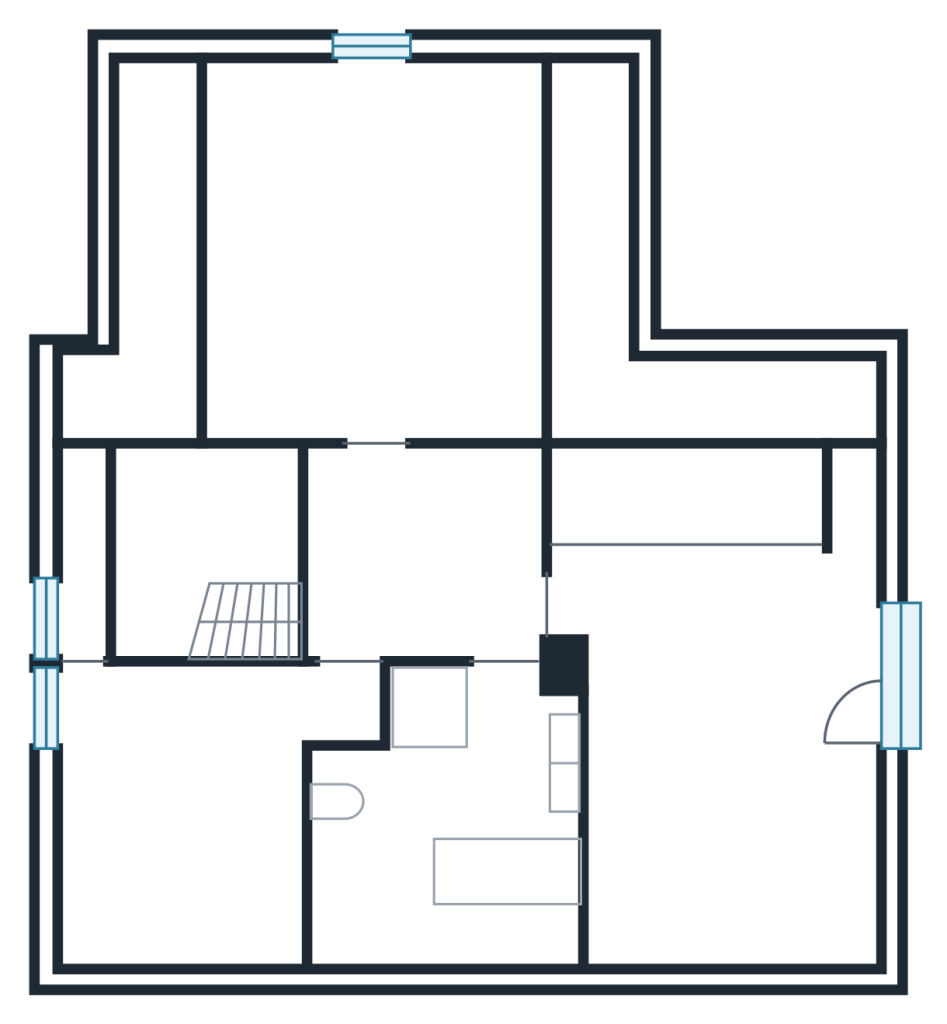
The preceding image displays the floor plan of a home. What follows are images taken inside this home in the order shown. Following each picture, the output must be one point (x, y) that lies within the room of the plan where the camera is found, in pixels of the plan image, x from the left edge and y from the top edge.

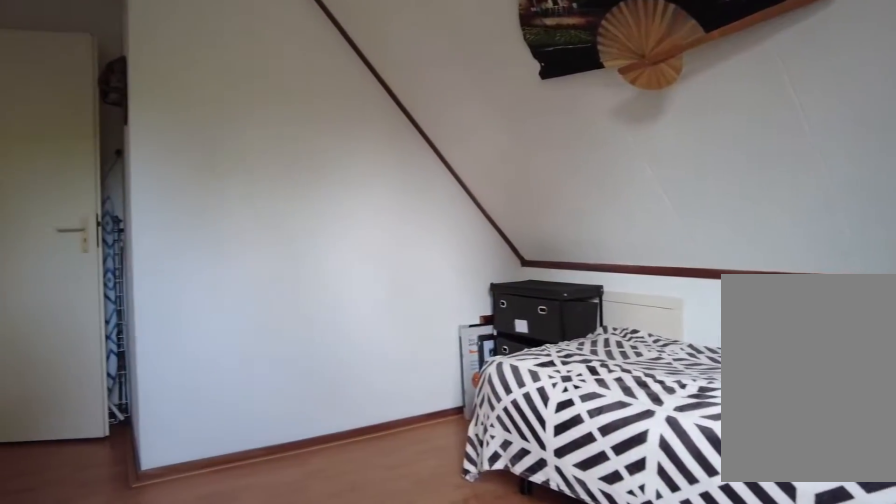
(198, 760)
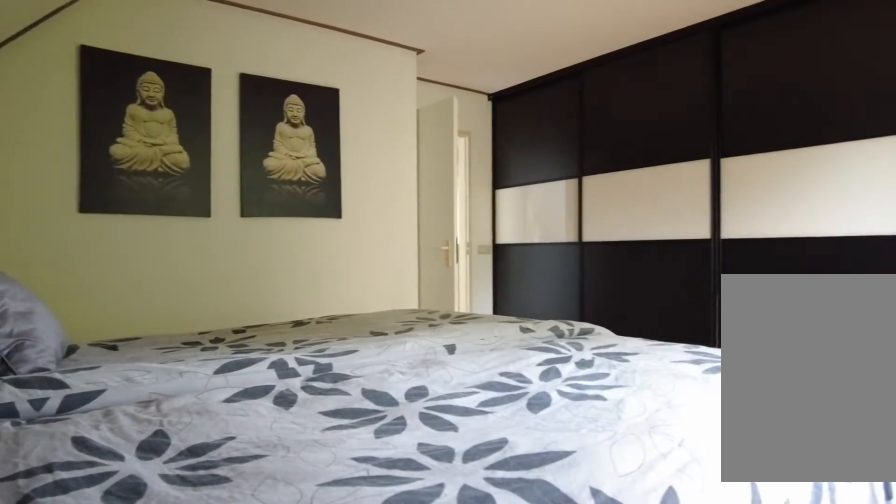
(733, 695)
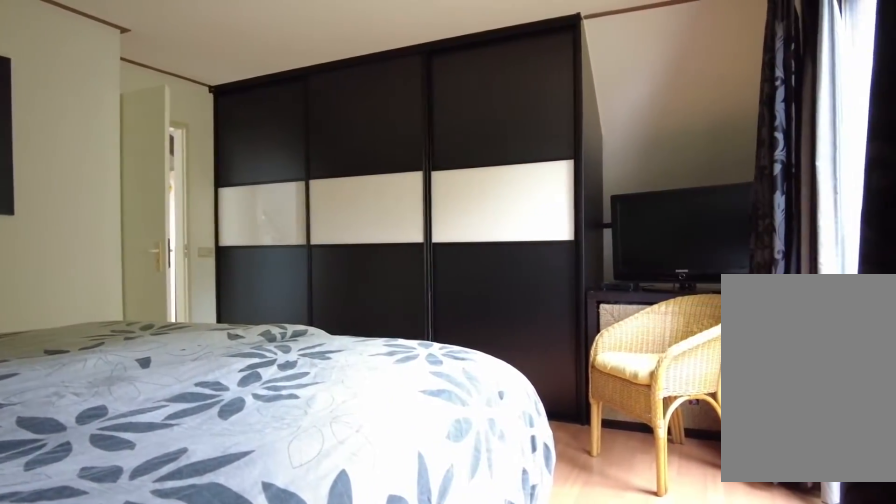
(733, 695)
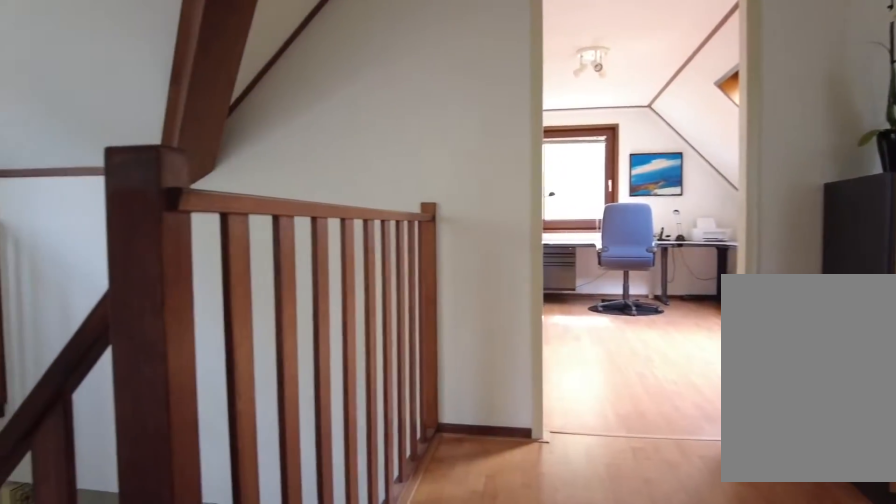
(426, 556)
